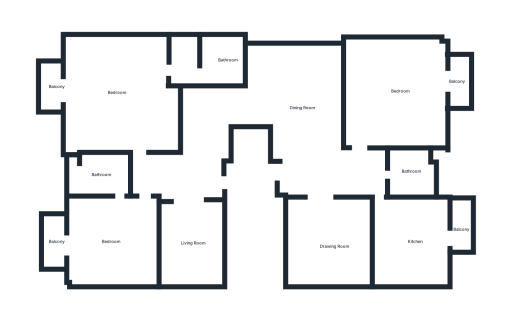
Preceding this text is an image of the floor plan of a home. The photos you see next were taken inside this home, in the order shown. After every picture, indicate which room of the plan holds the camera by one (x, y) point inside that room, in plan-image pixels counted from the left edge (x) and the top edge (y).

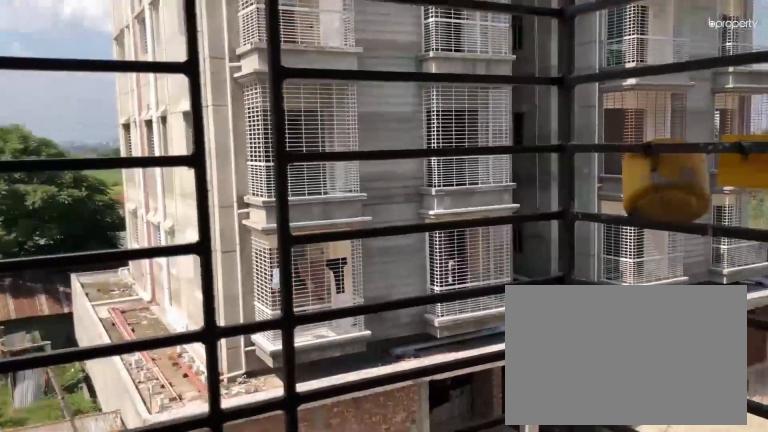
(52, 87)
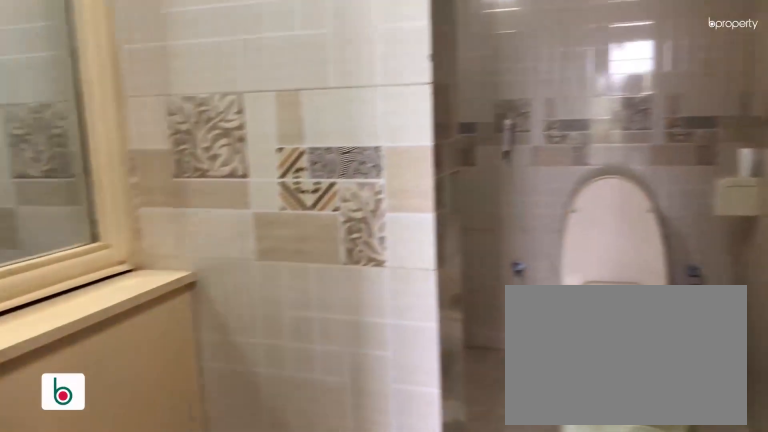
(189, 69)
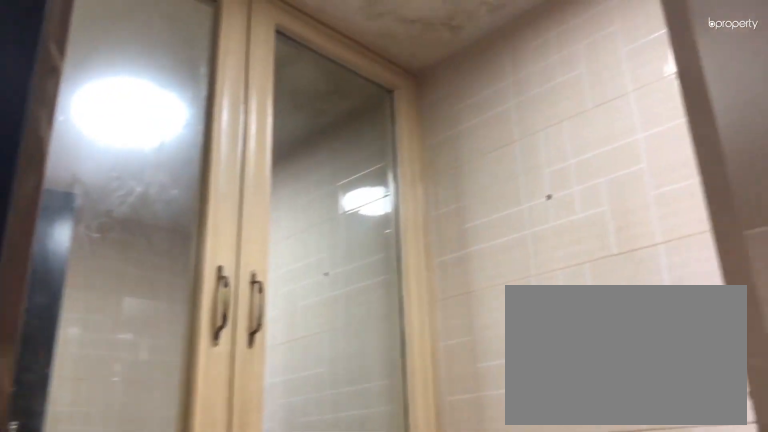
(189, 69)
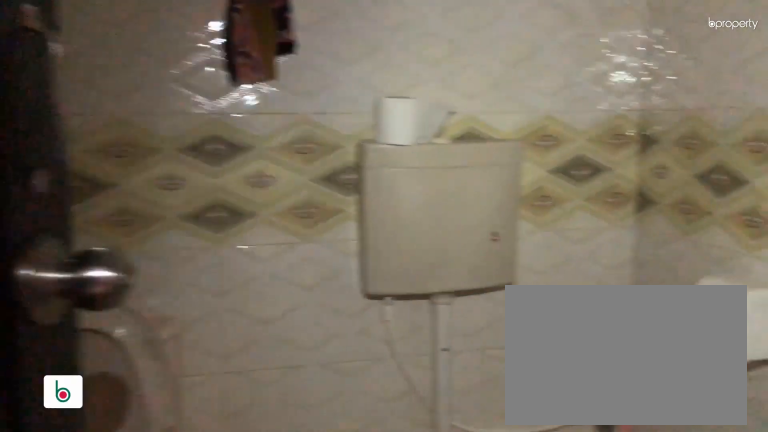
(408, 172)
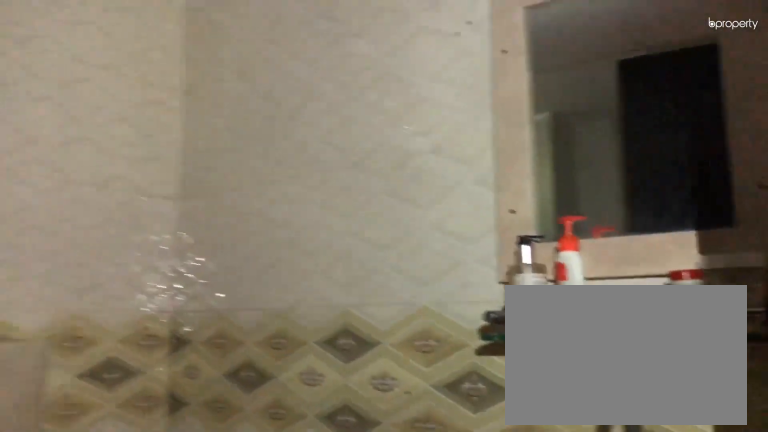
(408, 172)
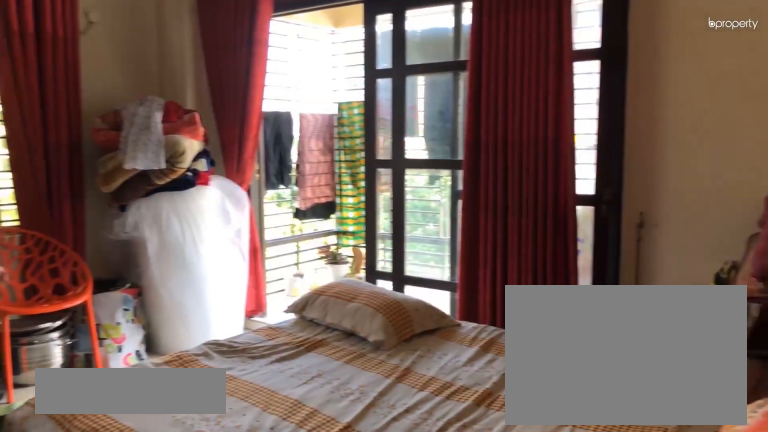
(396, 87)
